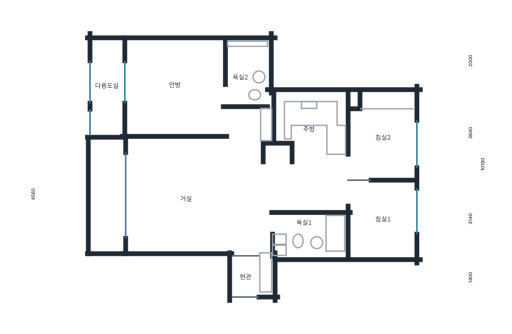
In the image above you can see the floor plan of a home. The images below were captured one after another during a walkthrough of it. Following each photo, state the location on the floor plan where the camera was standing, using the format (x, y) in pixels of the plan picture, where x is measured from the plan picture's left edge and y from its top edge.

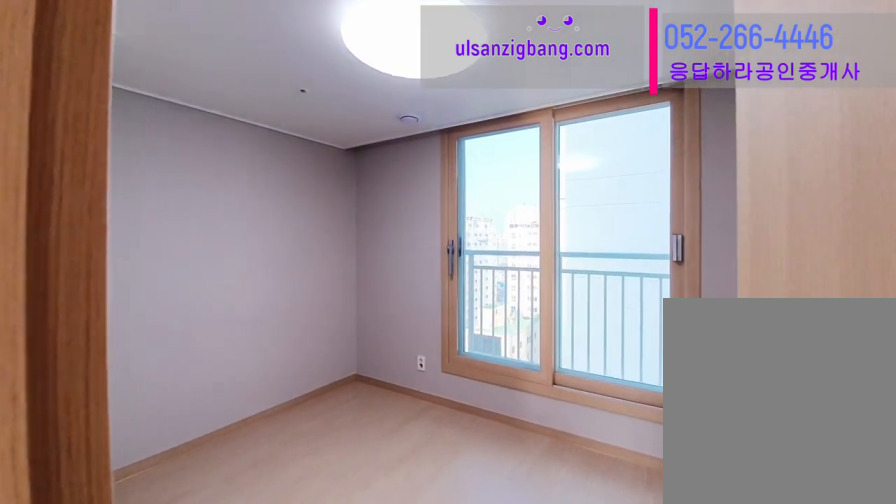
(391, 142)
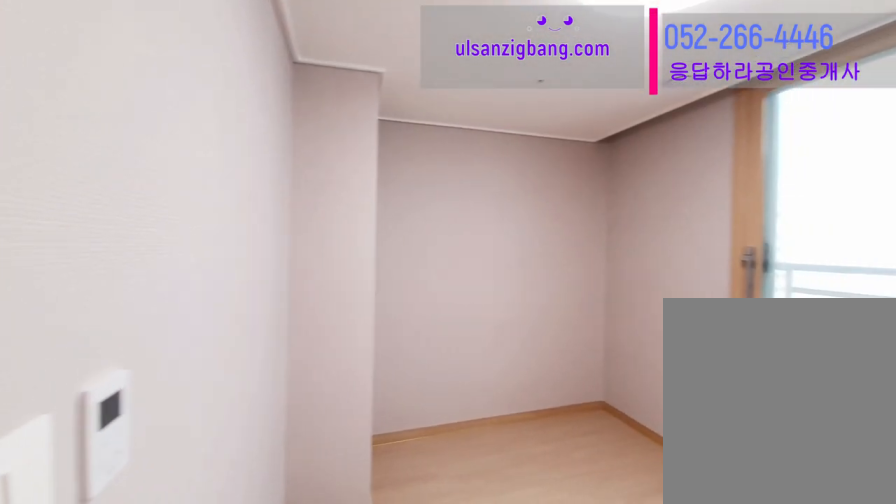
(392, 143)
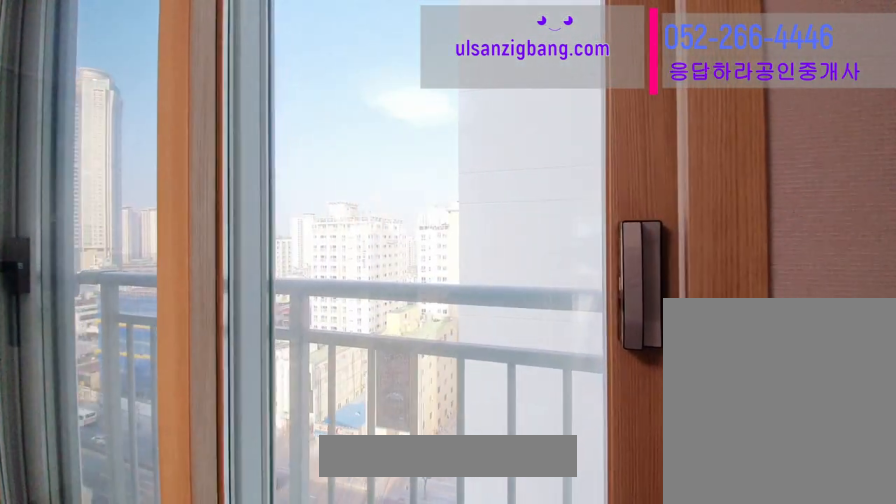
(391, 142)
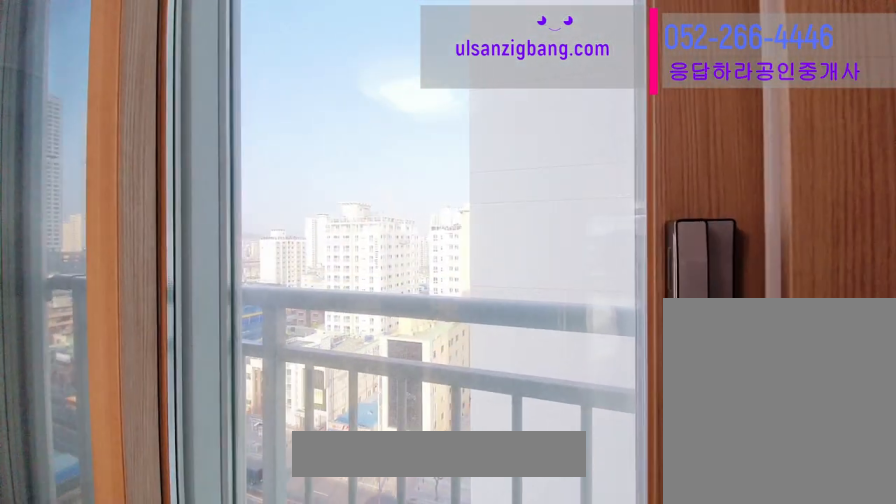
(392, 142)
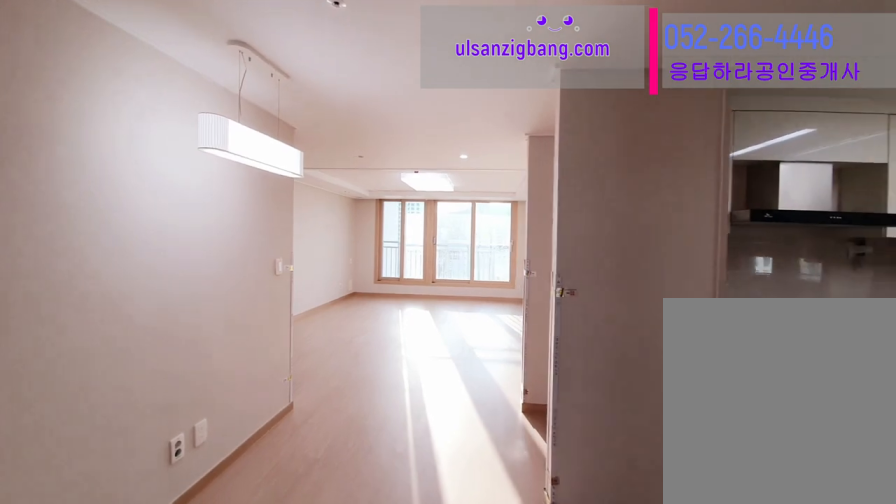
(272, 178)
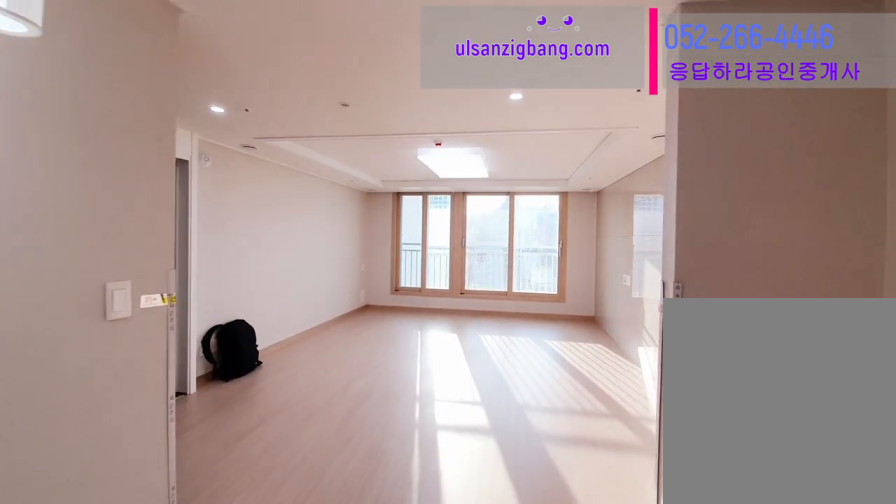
(272, 177)
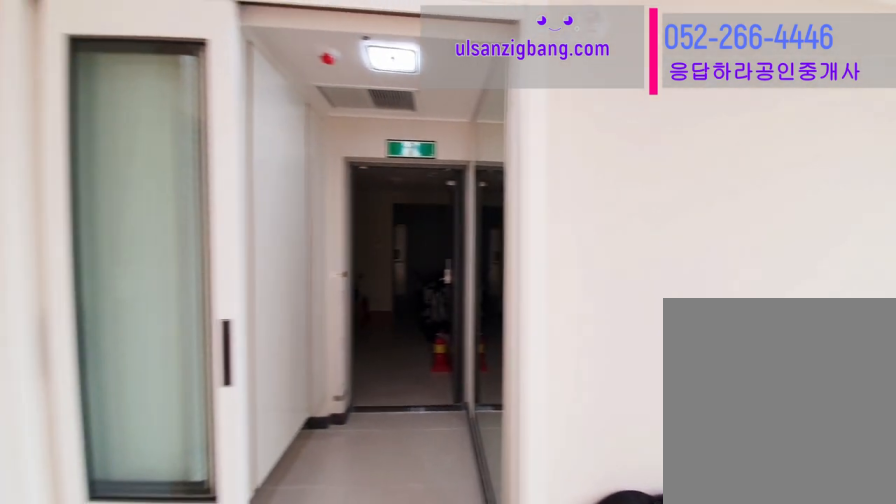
(229, 205)
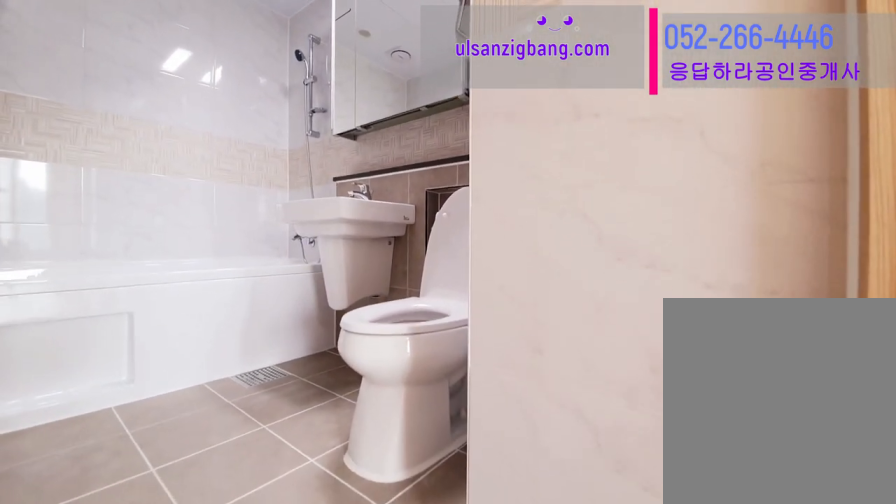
(307, 232)
